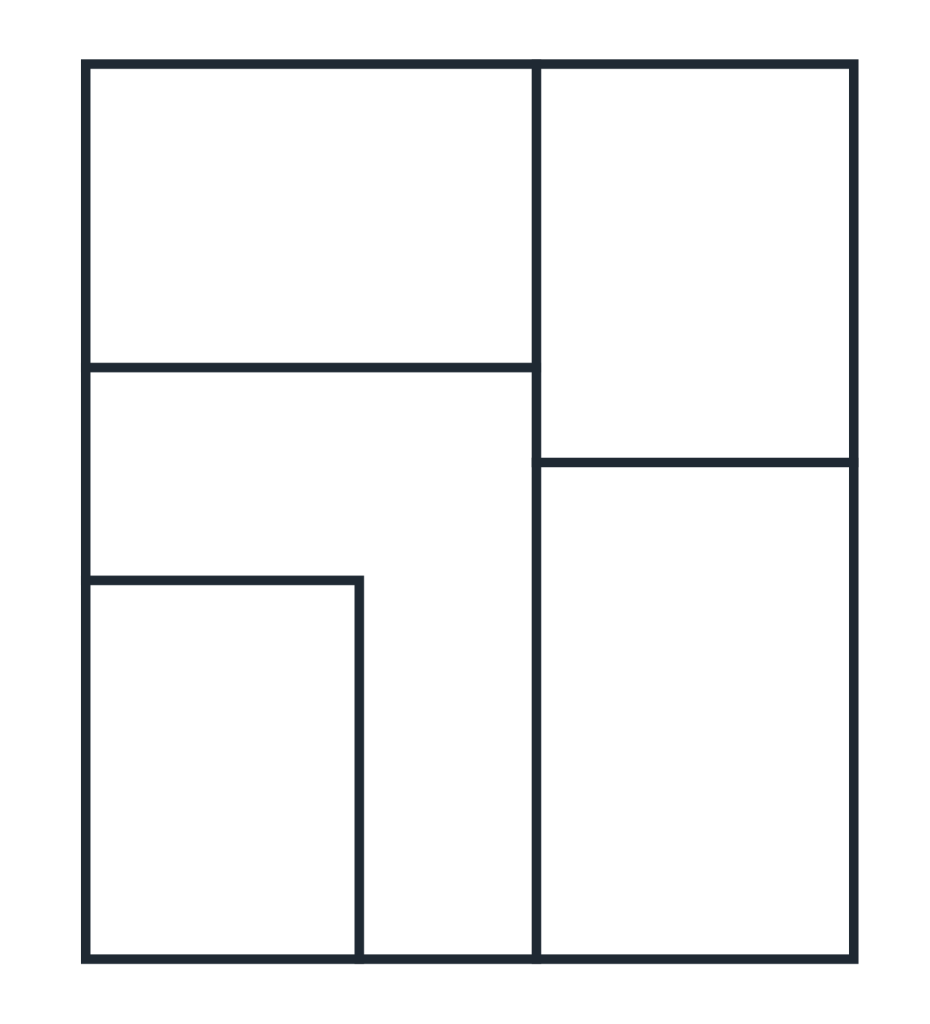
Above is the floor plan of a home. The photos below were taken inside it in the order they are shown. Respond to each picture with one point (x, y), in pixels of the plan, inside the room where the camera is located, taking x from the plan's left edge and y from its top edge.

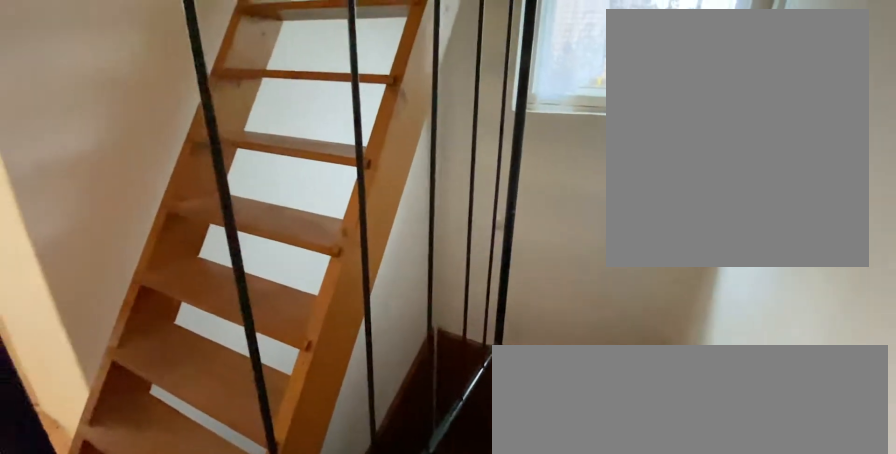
(447, 493)
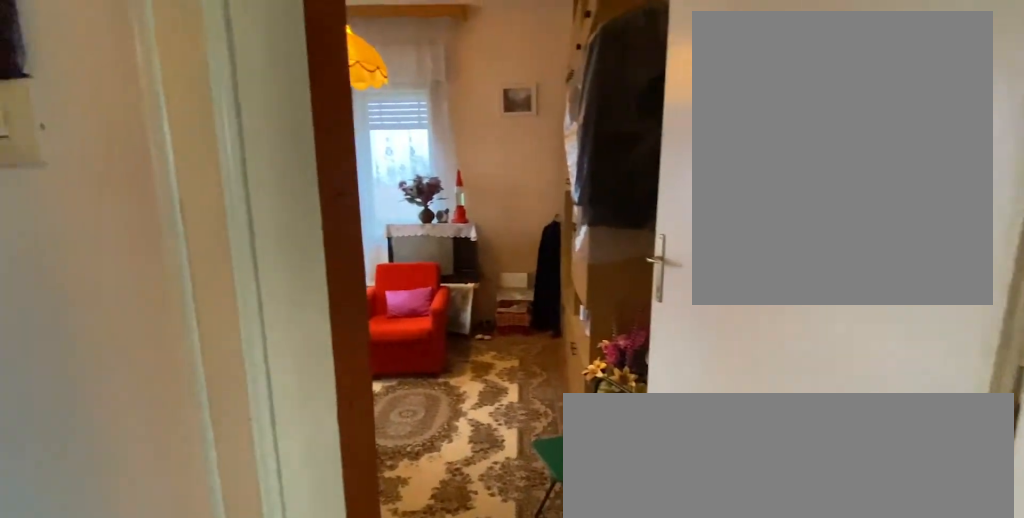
(447, 494)
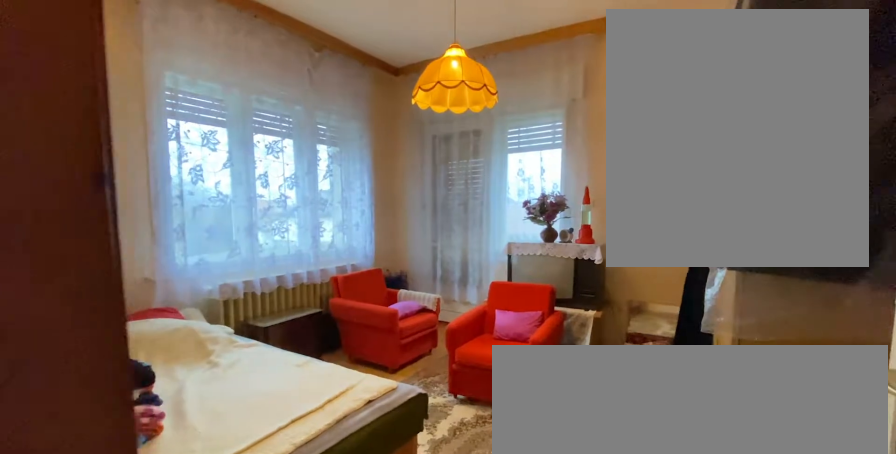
(698, 266)
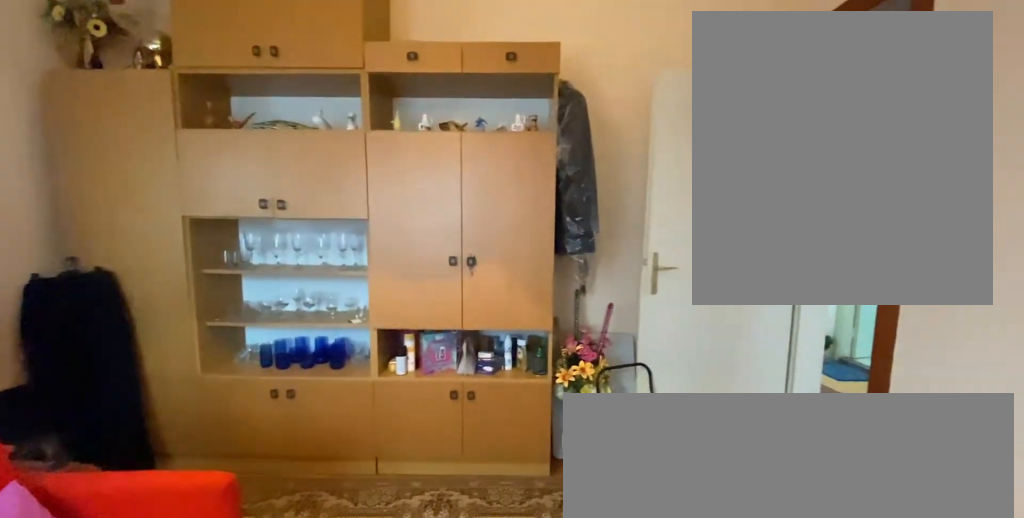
(698, 265)
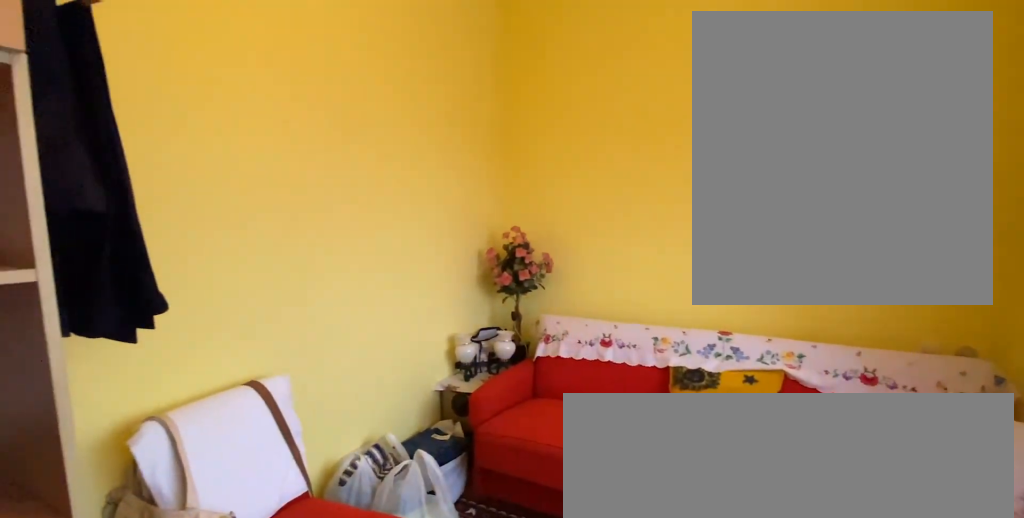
(698, 727)
